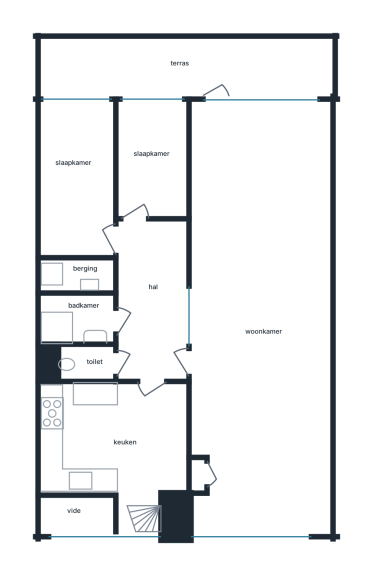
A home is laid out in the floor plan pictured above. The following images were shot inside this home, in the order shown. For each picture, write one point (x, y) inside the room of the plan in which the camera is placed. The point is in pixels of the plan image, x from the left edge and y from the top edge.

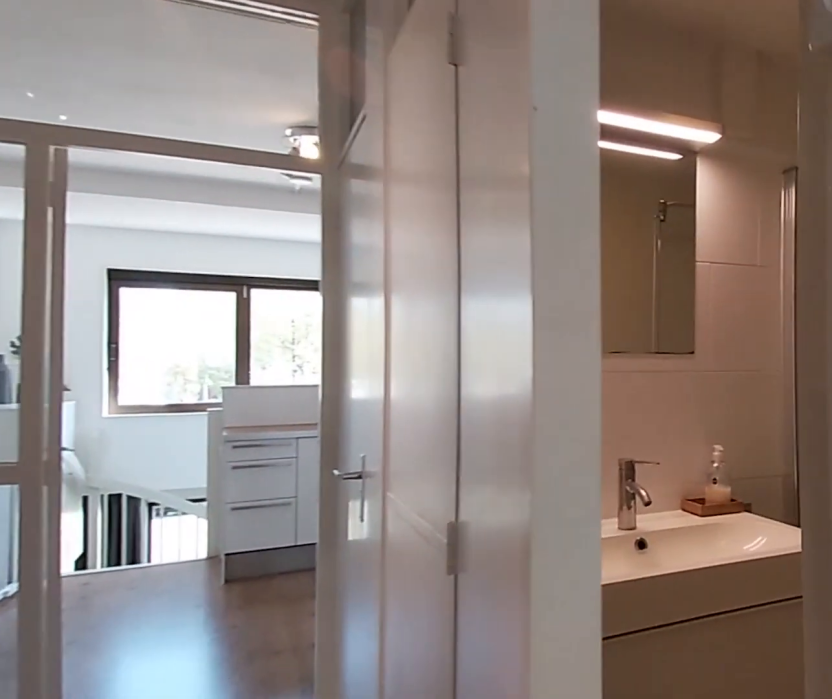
(152, 300)
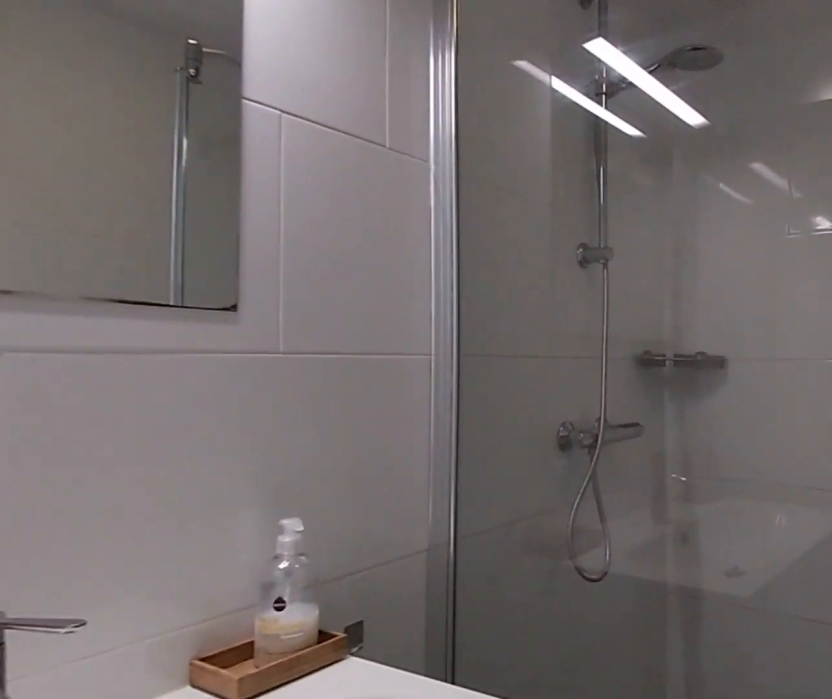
(80, 319)
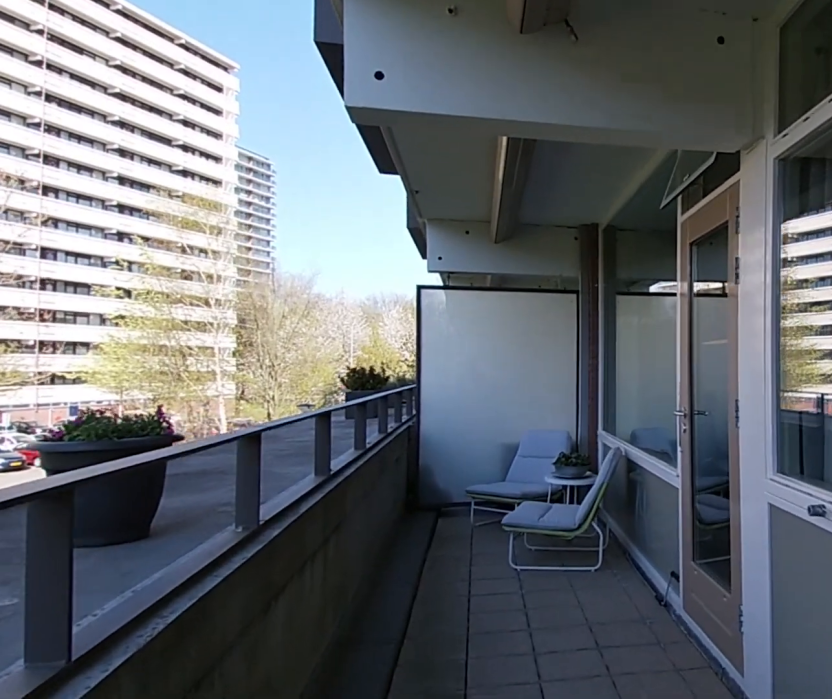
(186, 66)
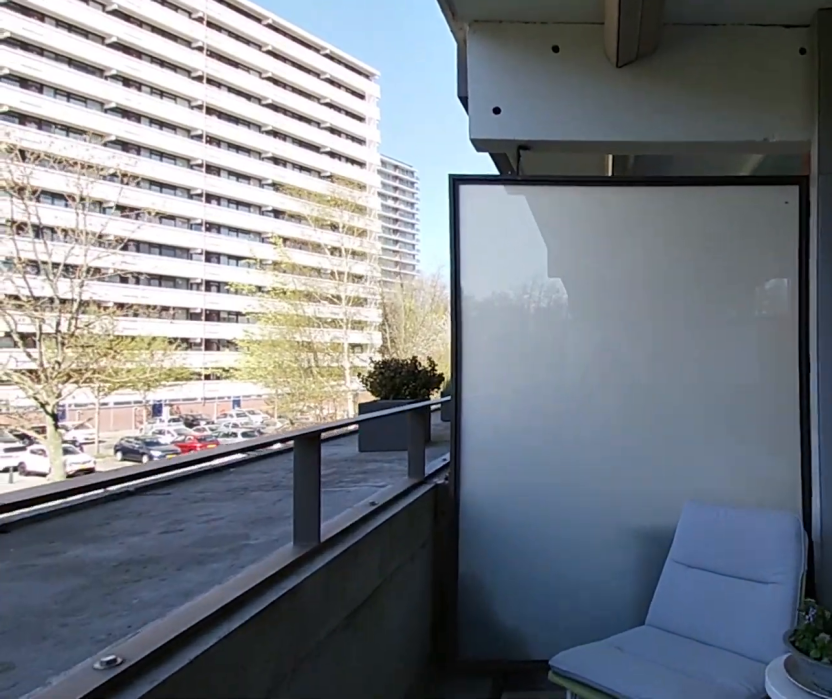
(186, 66)
